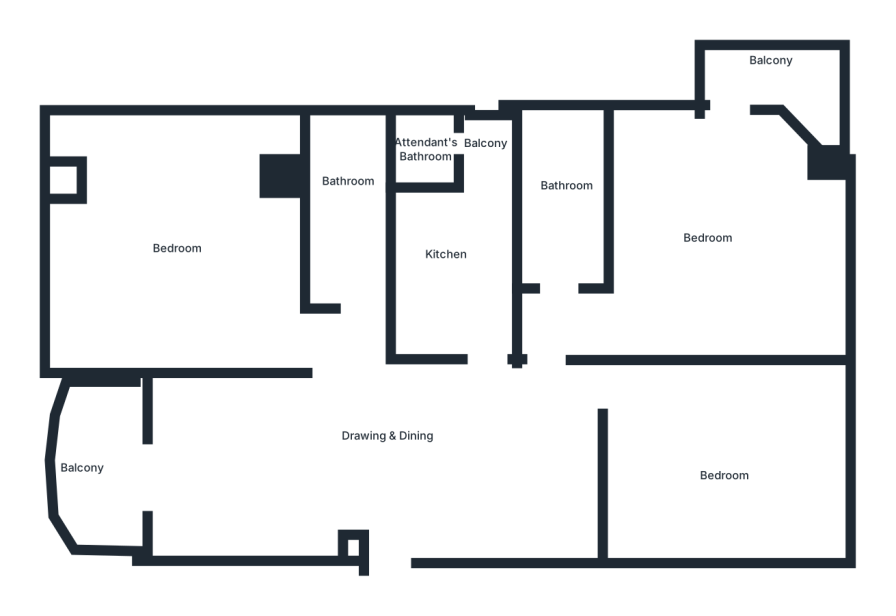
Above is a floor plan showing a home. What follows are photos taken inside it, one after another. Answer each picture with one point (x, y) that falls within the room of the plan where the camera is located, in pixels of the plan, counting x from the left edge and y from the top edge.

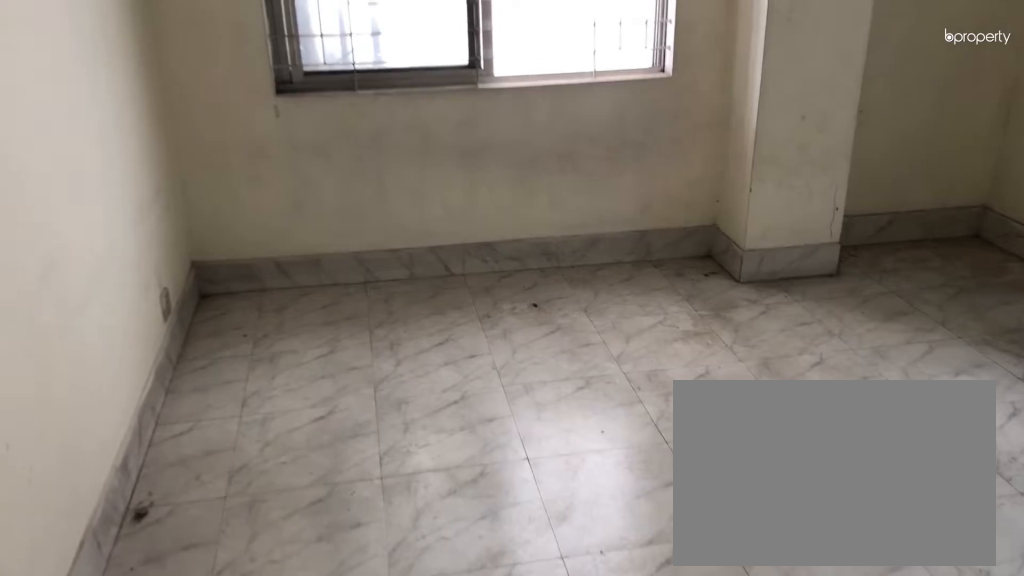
(169, 248)
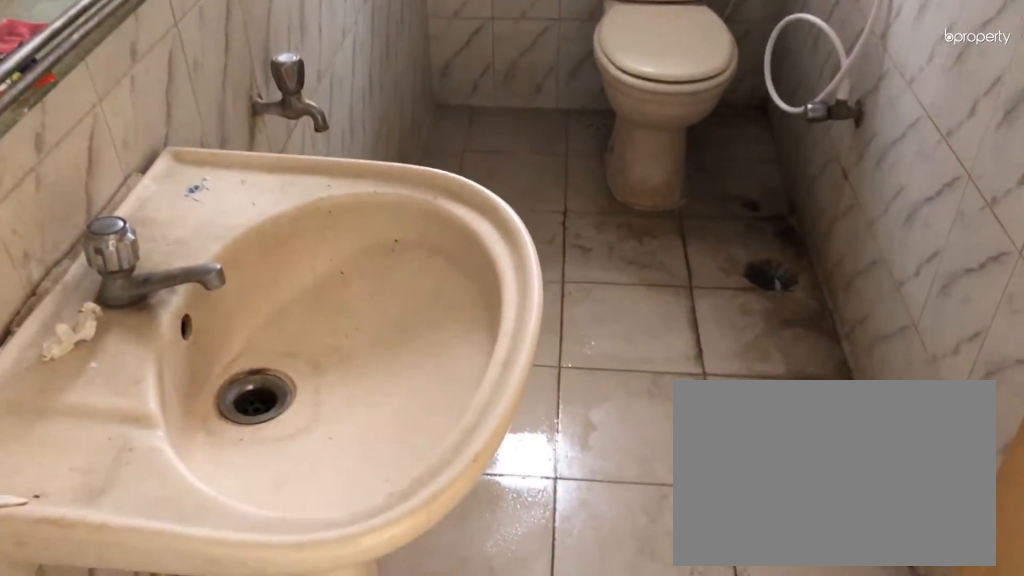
(349, 198)
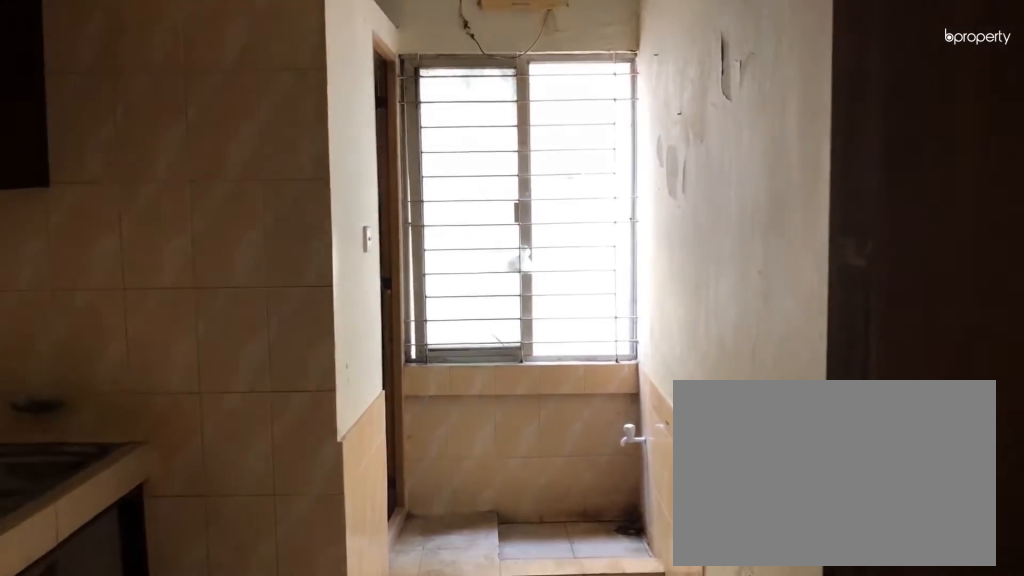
(457, 270)
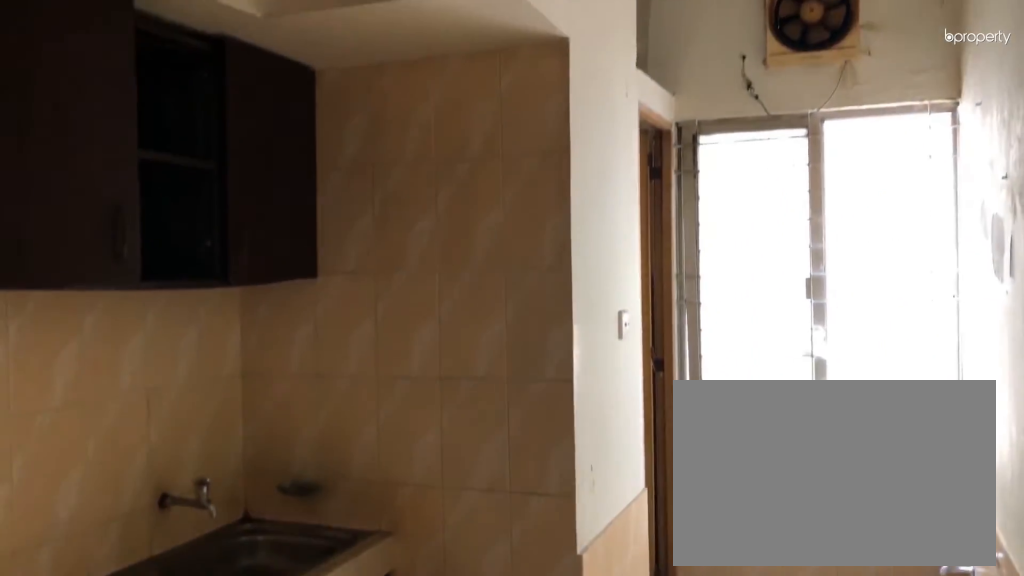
(457, 270)
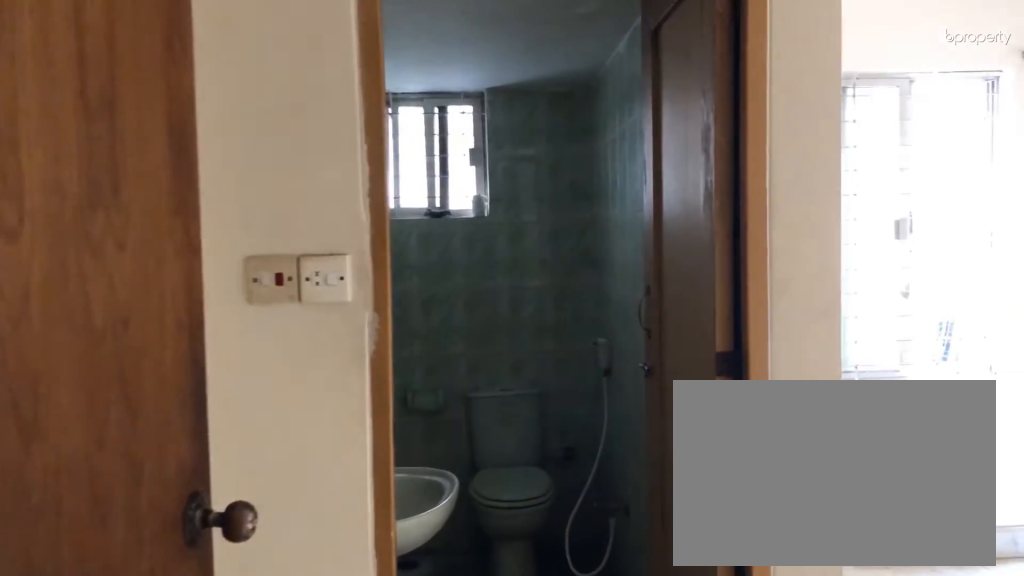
(571, 327)
